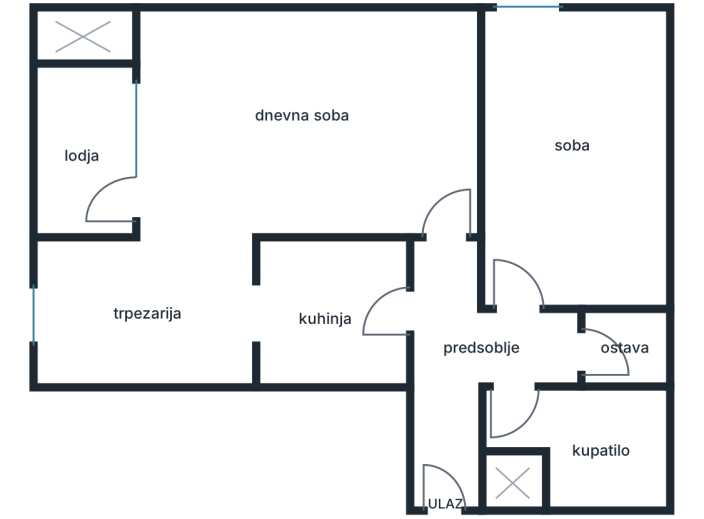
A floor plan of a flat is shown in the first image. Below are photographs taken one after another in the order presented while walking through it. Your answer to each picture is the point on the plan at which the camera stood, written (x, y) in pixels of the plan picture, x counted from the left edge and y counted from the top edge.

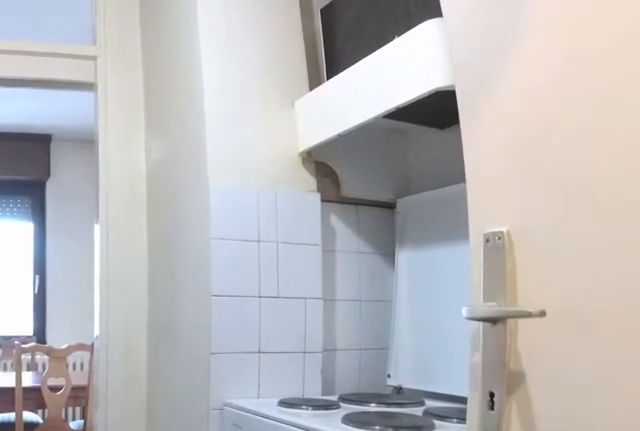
(431, 336)
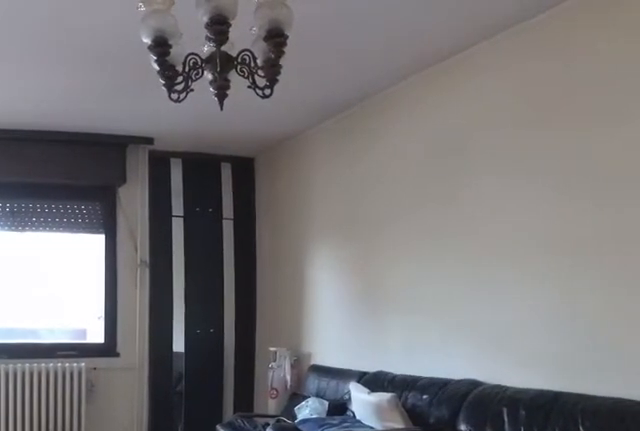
(461, 196)
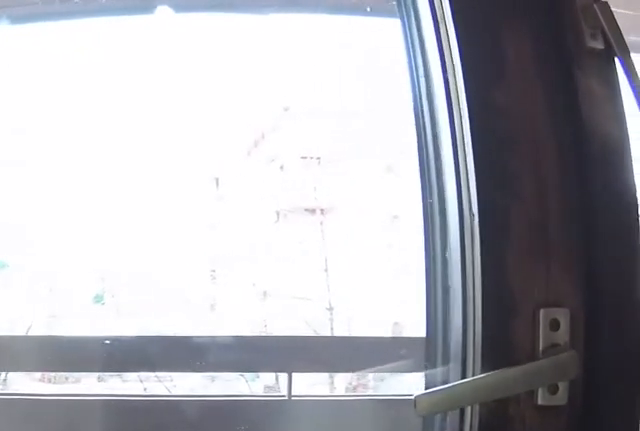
(169, 165)
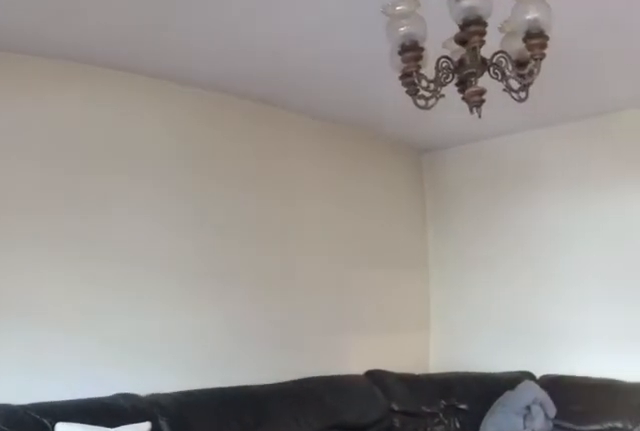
(166, 182)
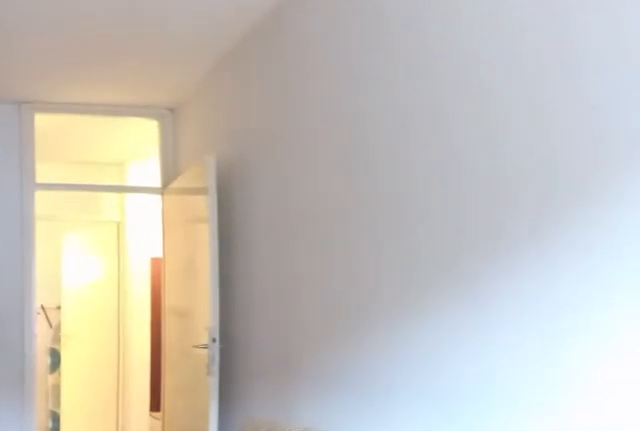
(532, 32)
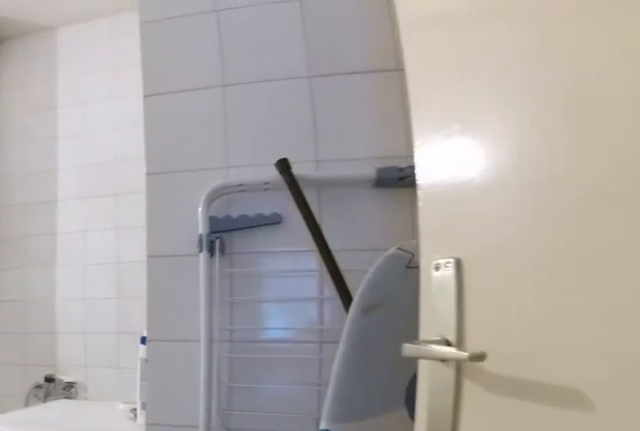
(526, 360)
